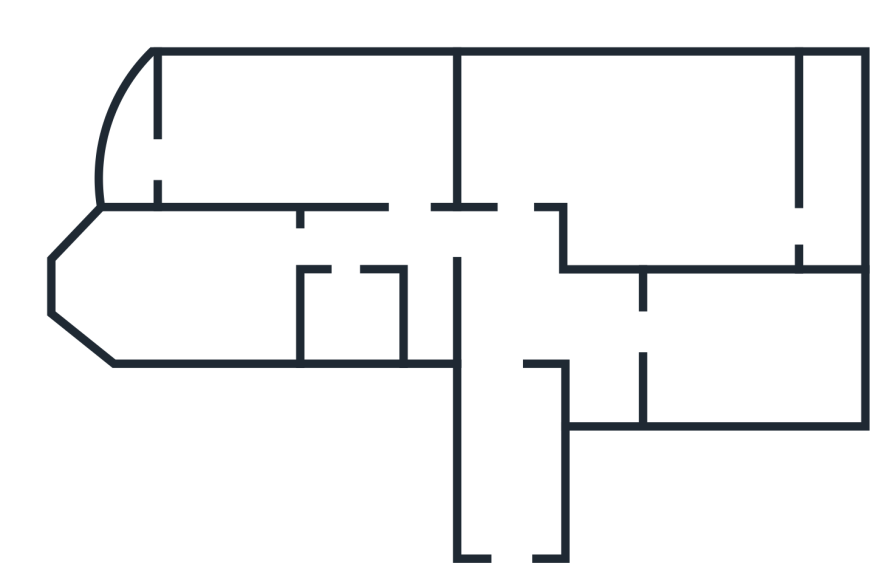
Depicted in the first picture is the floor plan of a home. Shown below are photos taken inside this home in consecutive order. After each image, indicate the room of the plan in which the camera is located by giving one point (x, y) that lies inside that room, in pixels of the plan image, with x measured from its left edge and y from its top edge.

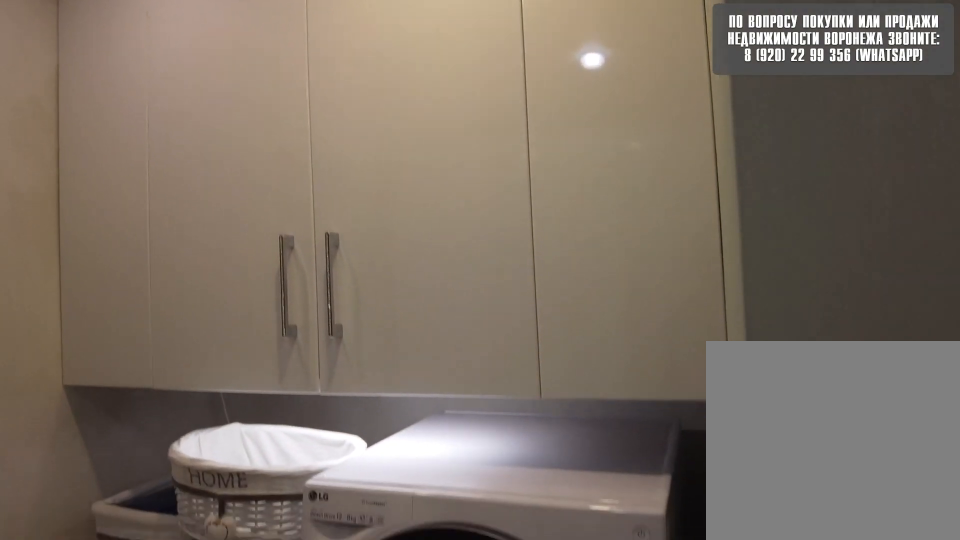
(612, 334)
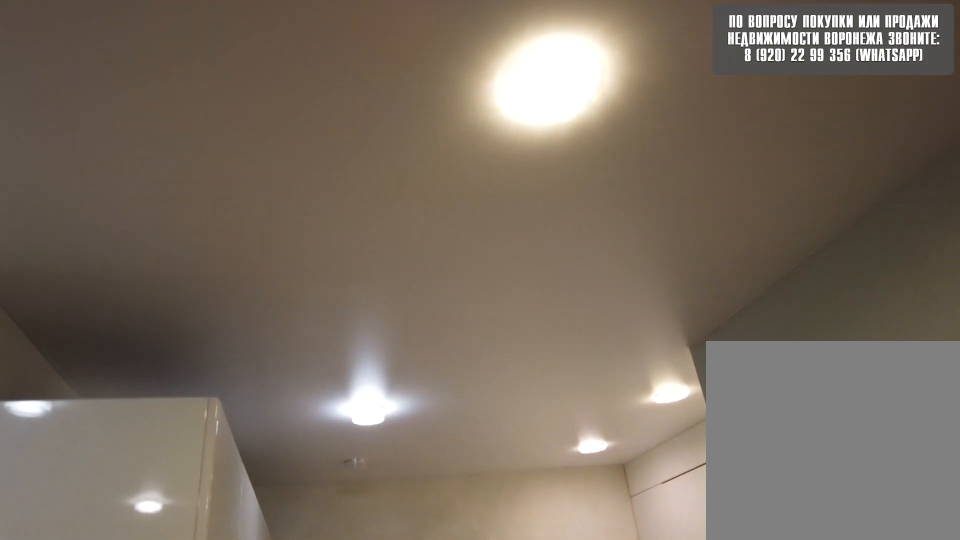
(612, 334)
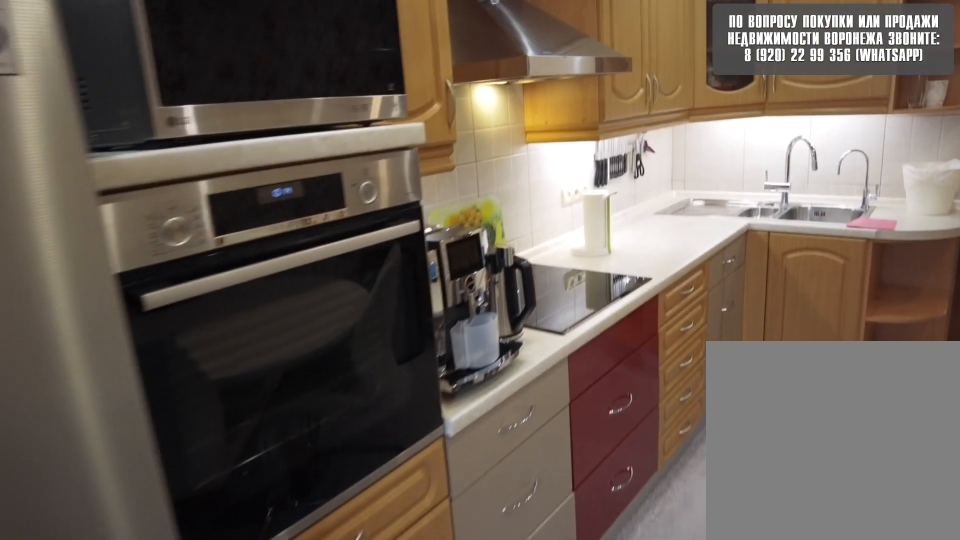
(717, 349)
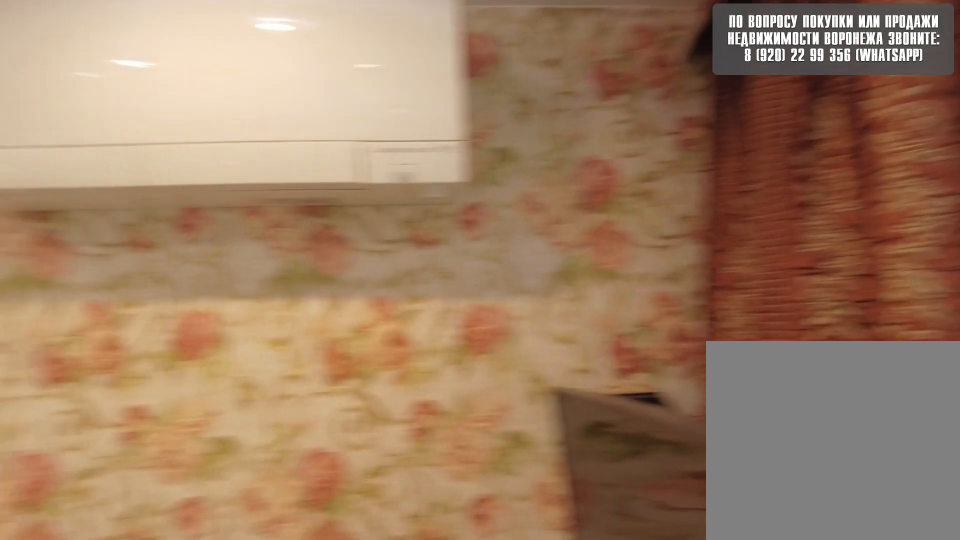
(717, 349)
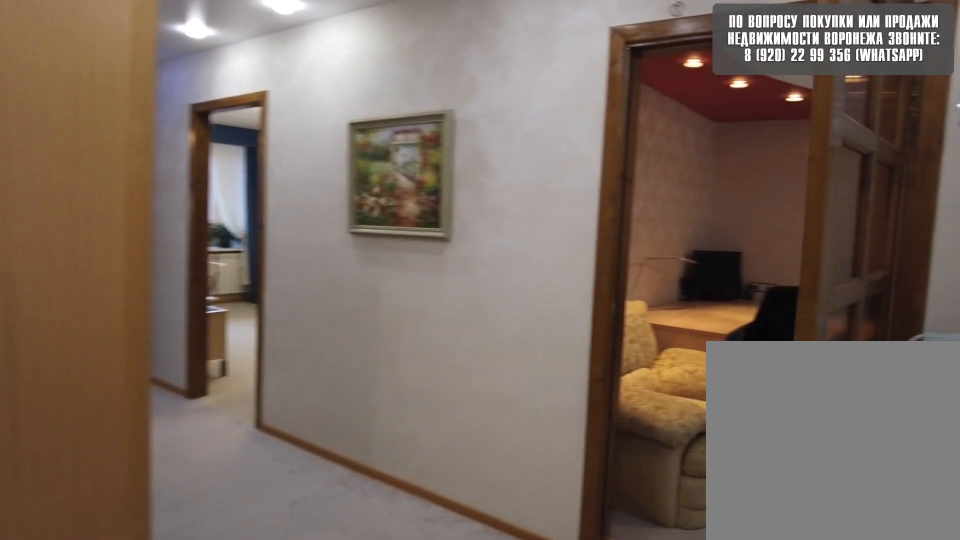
(526, 320)
